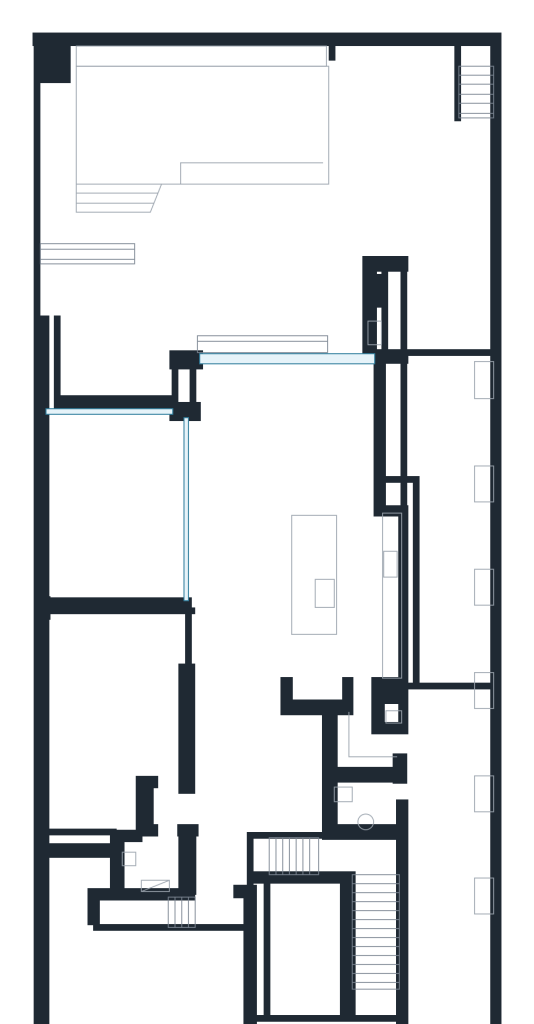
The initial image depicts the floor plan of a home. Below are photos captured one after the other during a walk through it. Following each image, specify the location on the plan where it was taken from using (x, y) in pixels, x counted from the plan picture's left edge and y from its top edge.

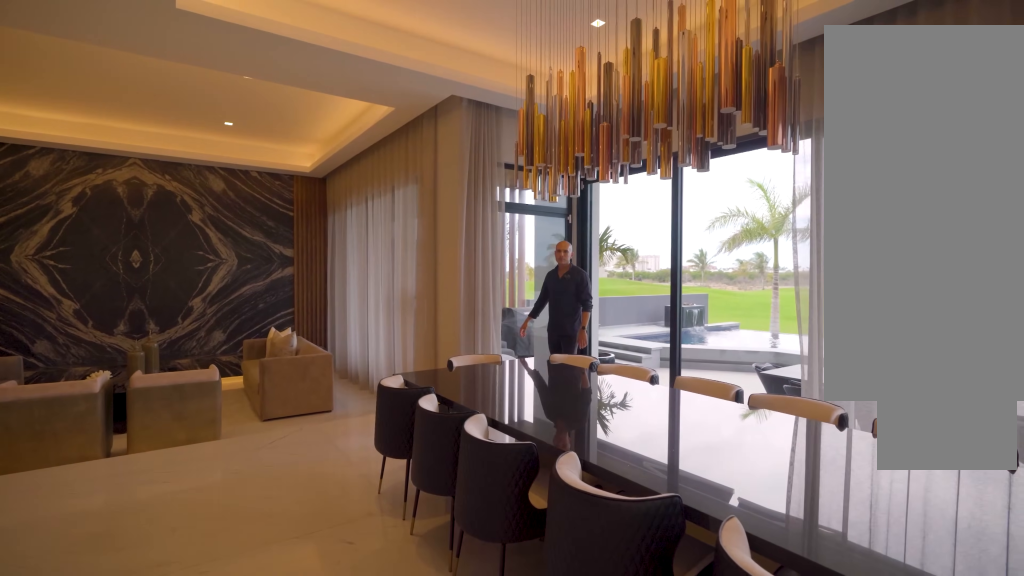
(302, 488)
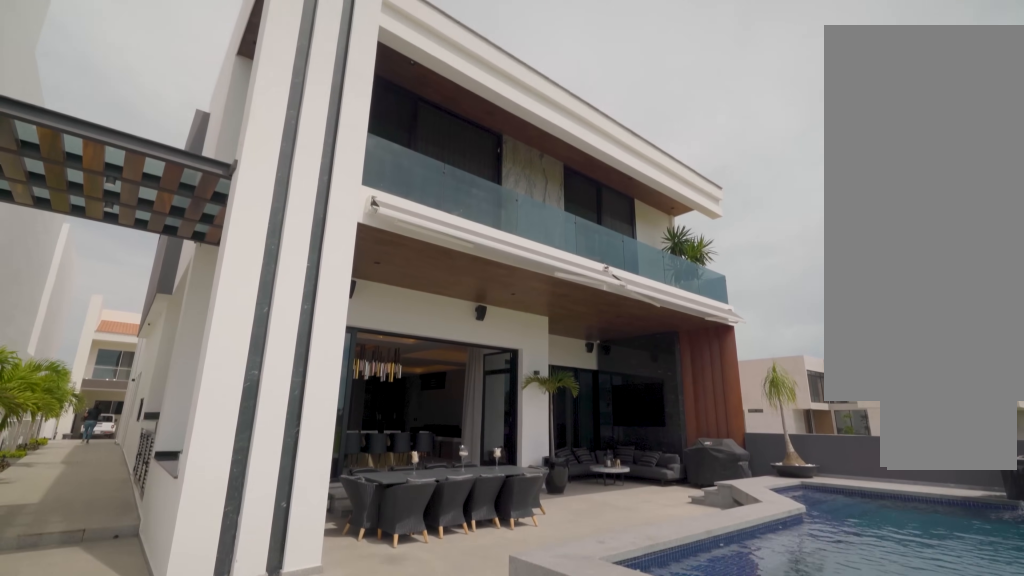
(423, 134)
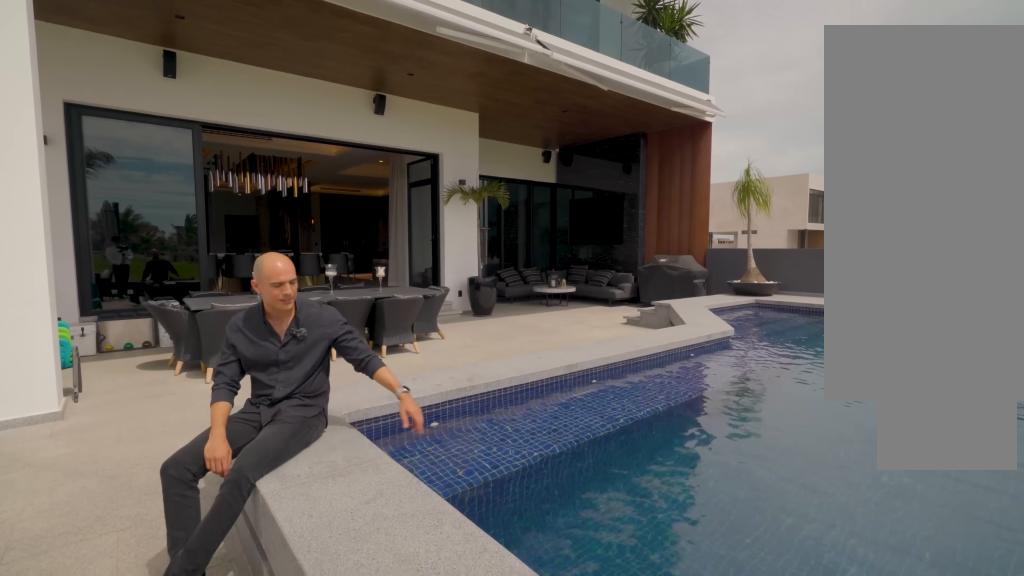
(368, 130)
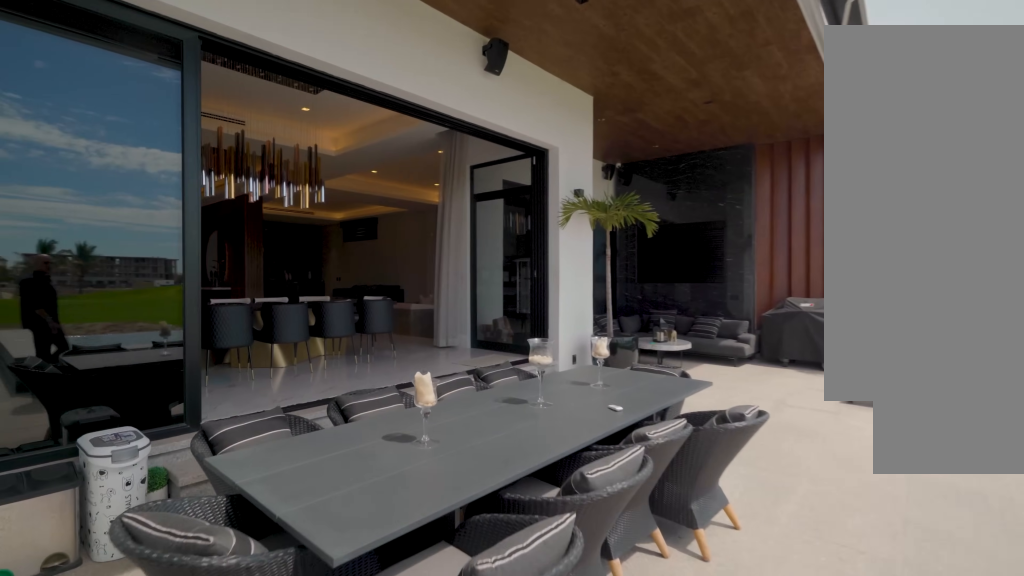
(349, 291)
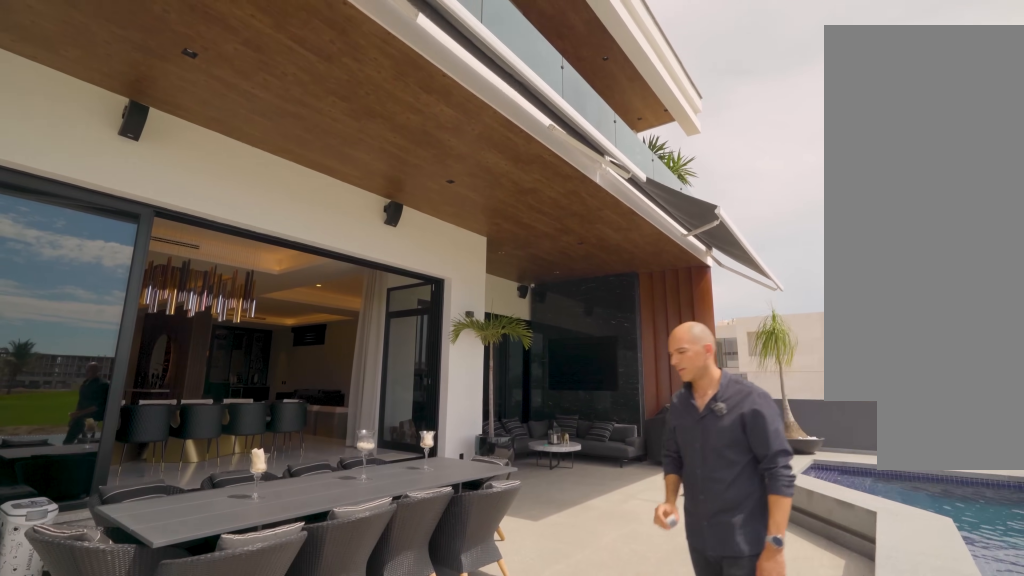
(349, 264)
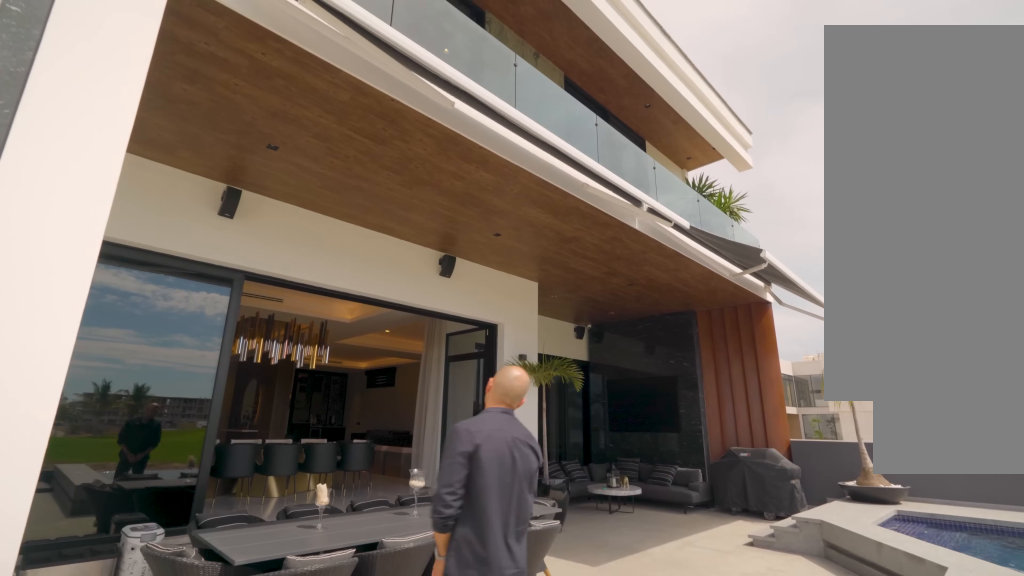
(349, 264)
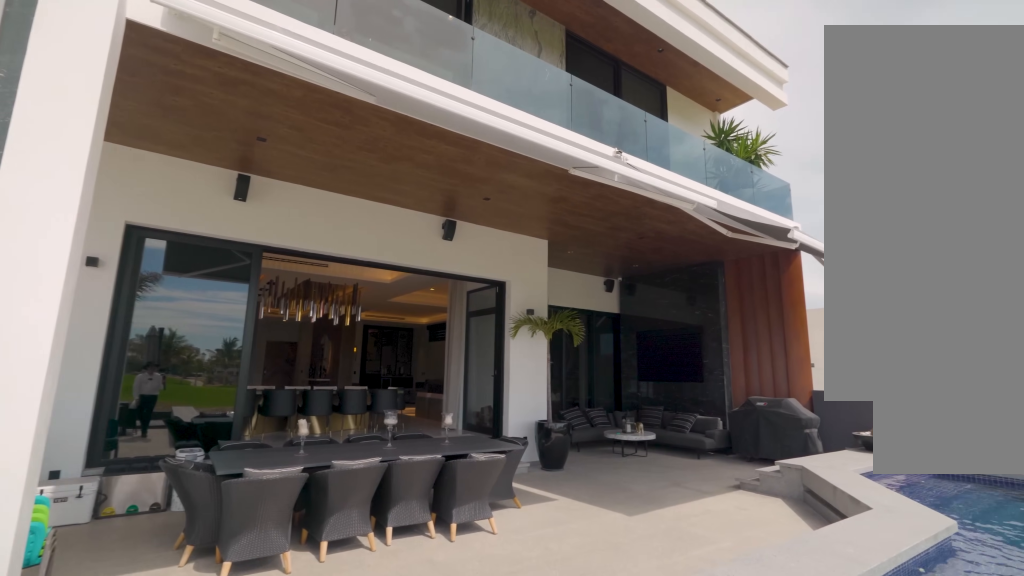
(349, 264)
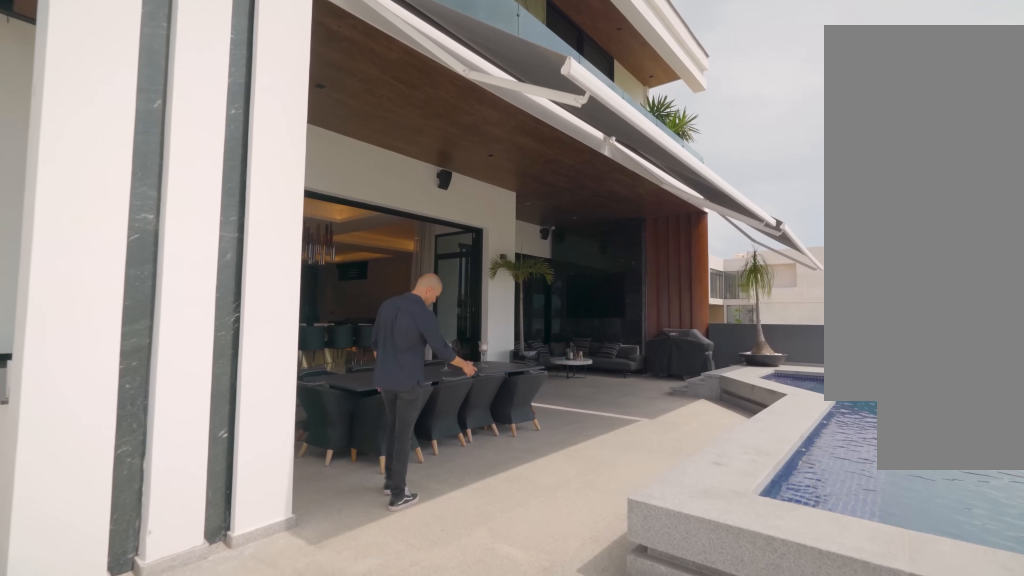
(372, 174)
